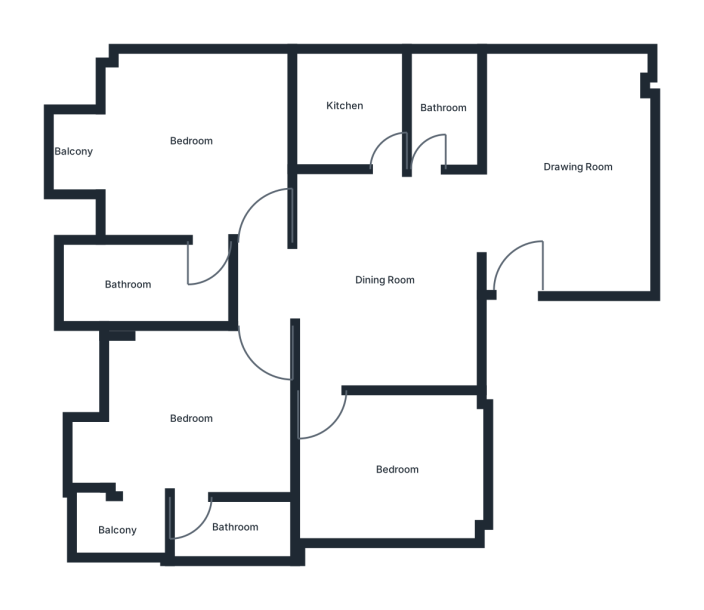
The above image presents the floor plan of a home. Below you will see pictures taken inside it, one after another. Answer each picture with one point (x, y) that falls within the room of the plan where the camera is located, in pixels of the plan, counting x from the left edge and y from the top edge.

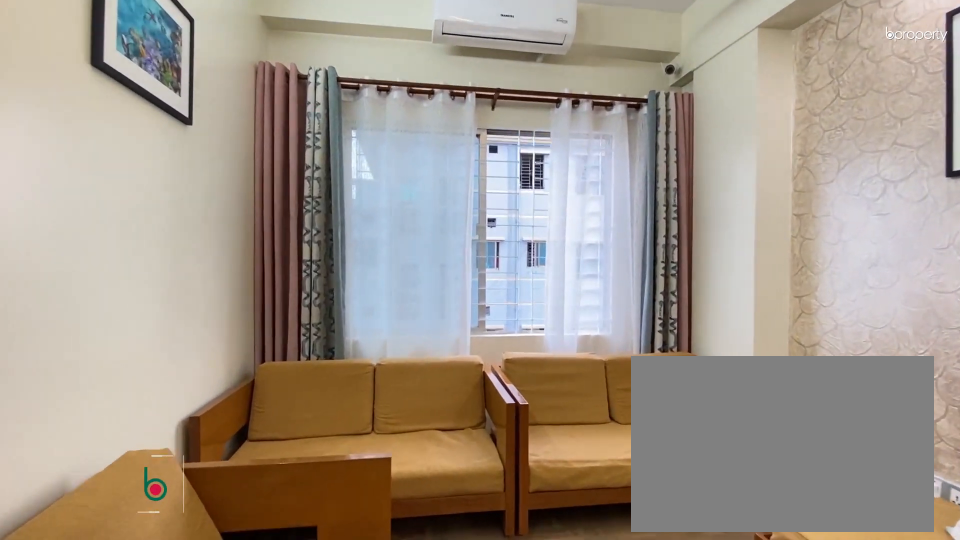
(555, 158)
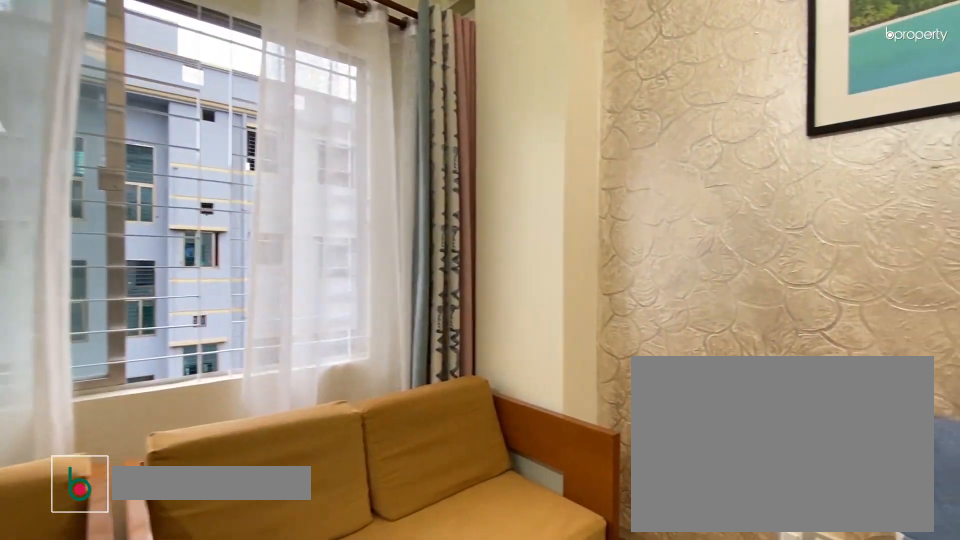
(555, 158)
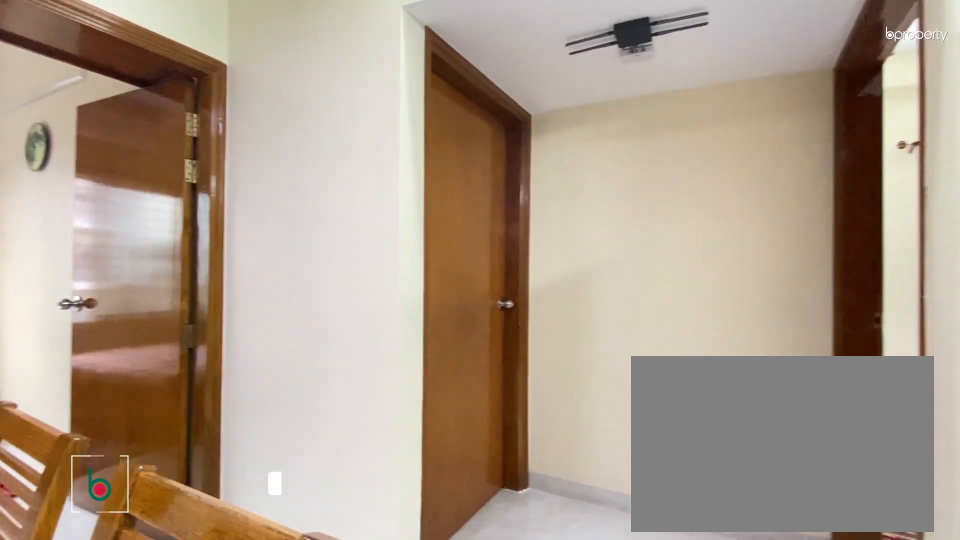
(394, 283)
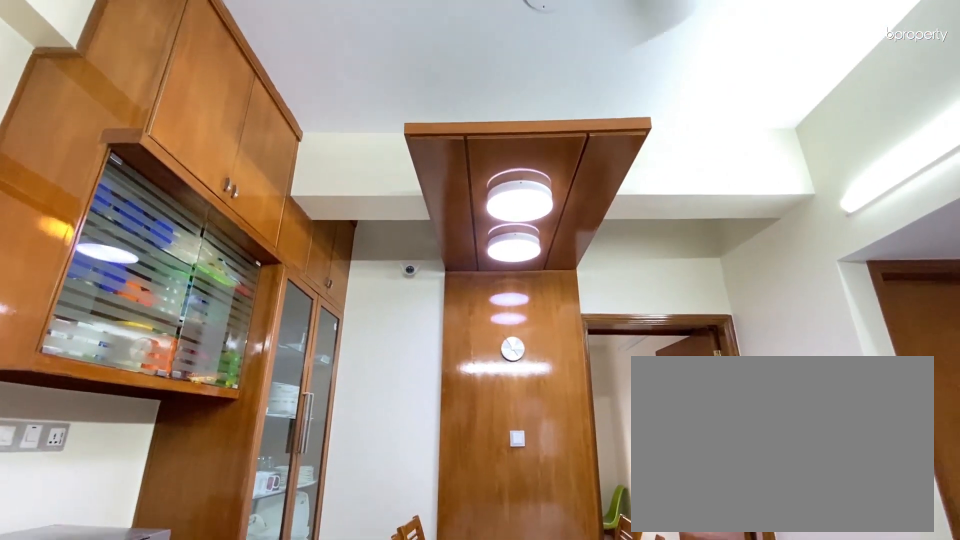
(374, 294)
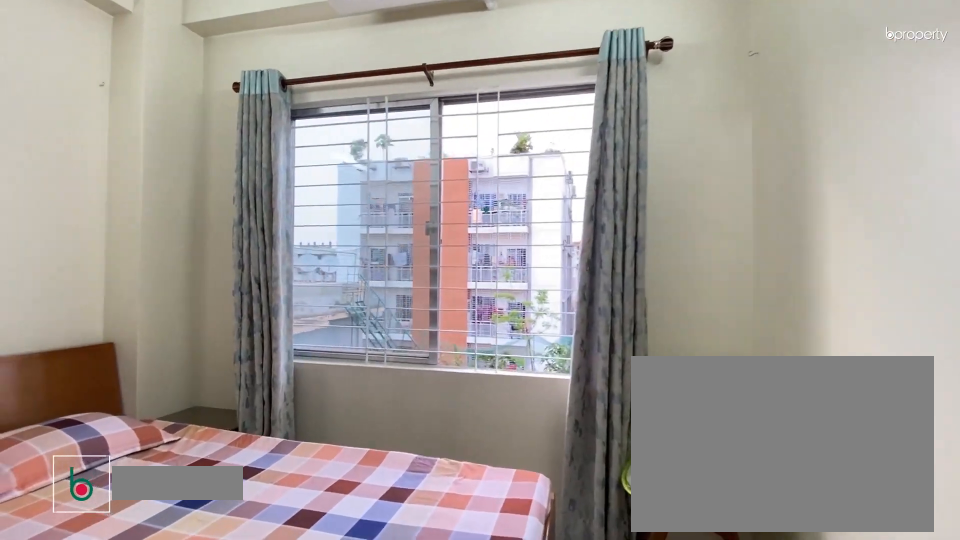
(406, 477)
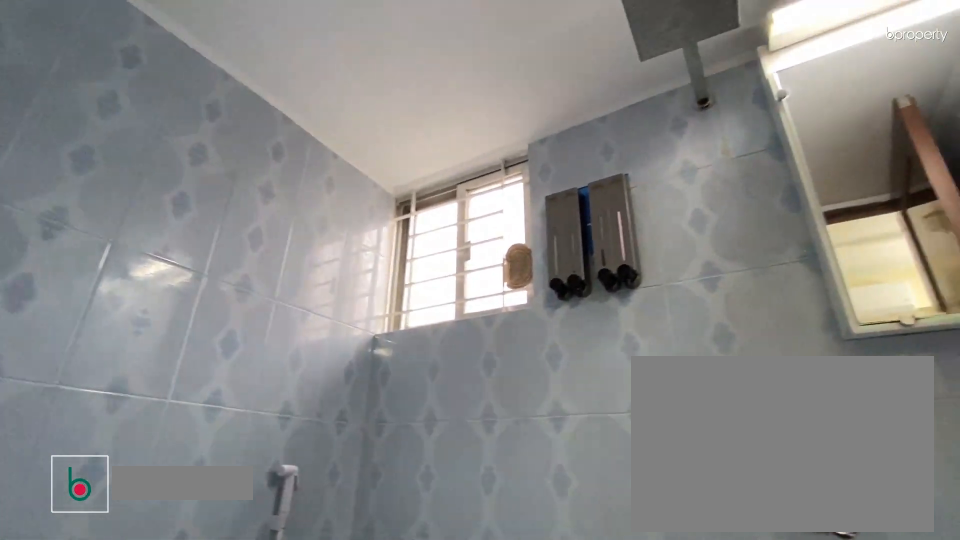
(221, 527)
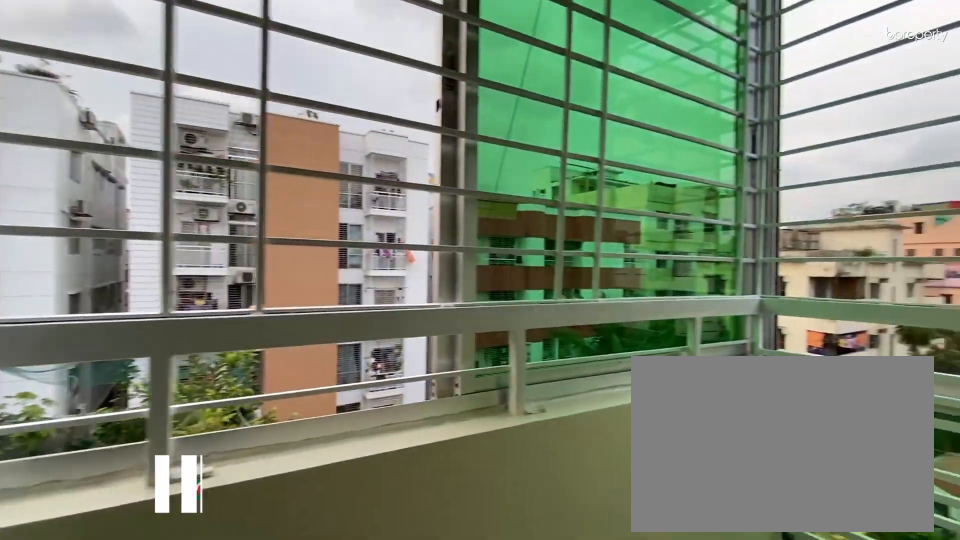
(114, 530)
